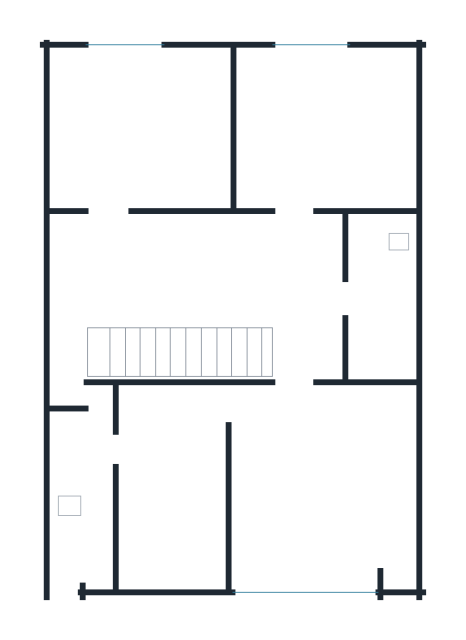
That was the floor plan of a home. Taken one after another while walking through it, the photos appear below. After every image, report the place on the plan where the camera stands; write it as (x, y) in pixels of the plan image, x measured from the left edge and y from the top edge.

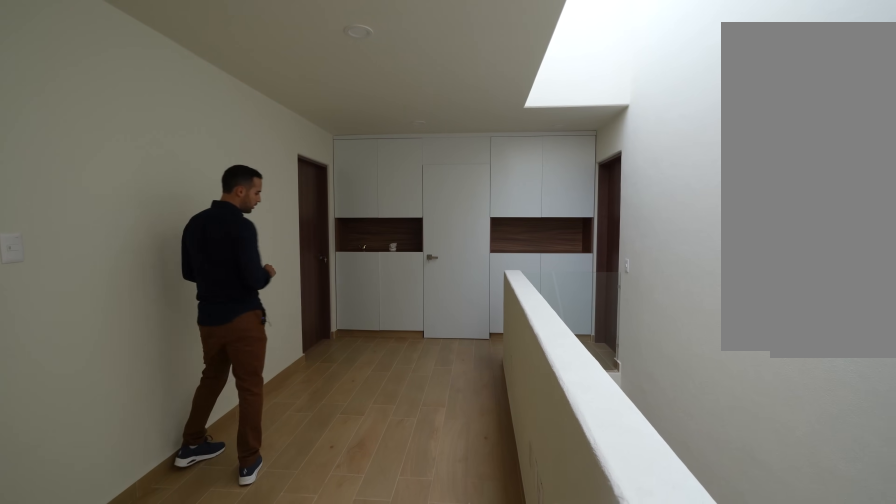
(65, 328)
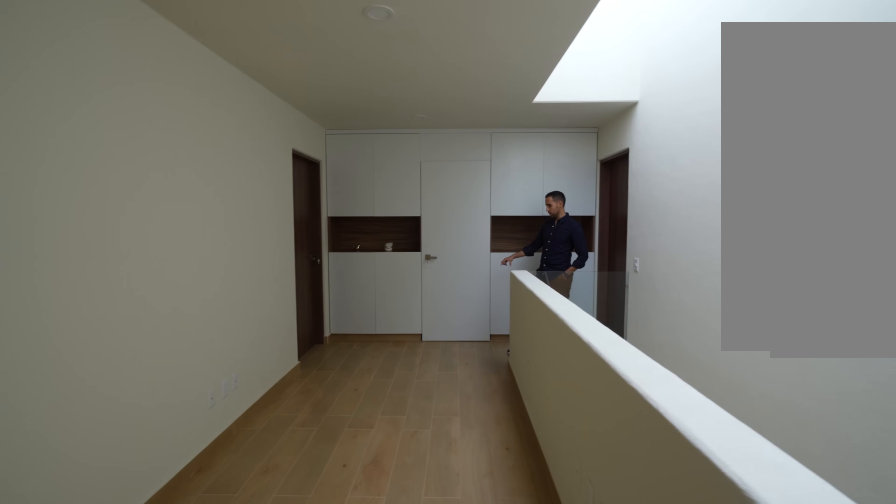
(103, 276)
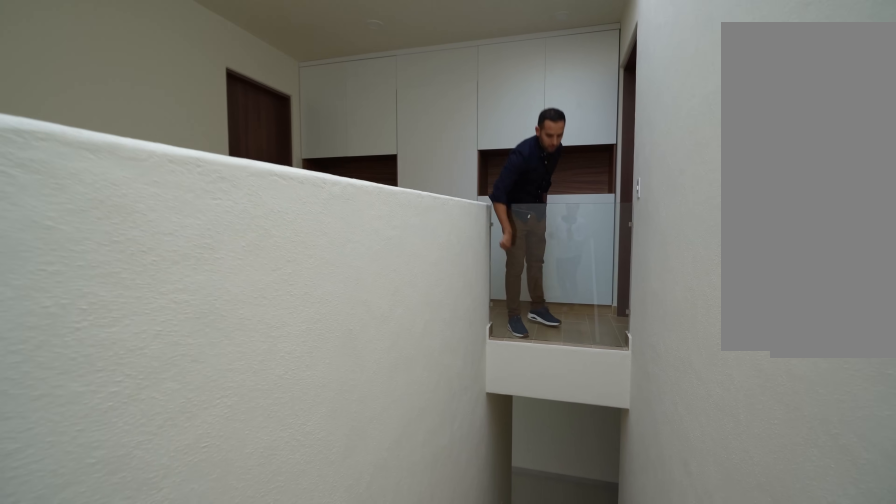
(87, 332)
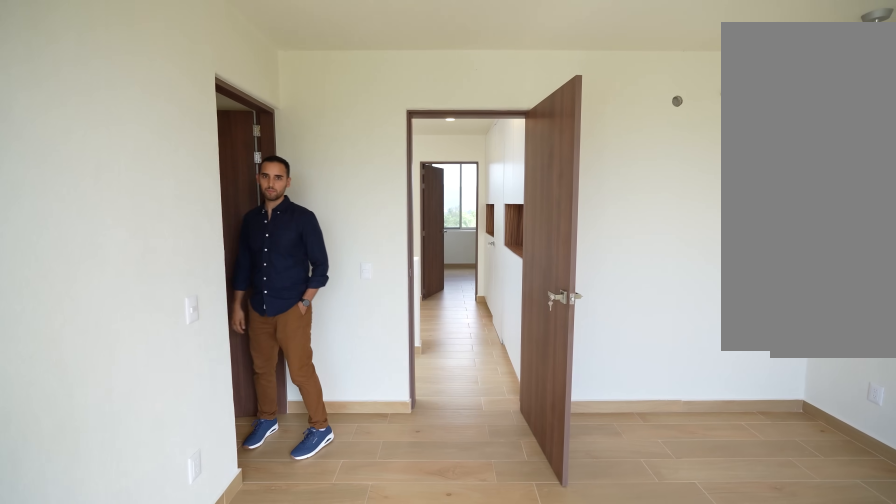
(284, 574)
